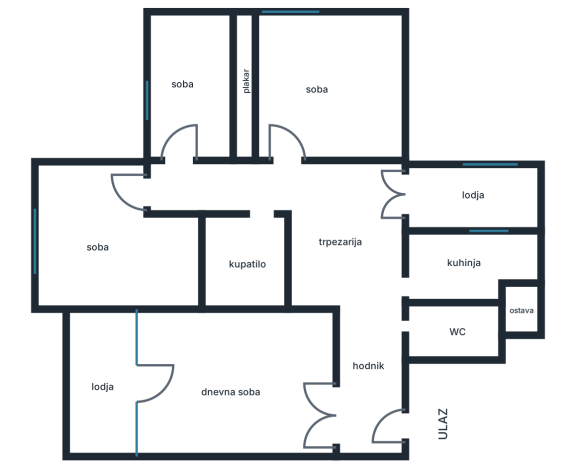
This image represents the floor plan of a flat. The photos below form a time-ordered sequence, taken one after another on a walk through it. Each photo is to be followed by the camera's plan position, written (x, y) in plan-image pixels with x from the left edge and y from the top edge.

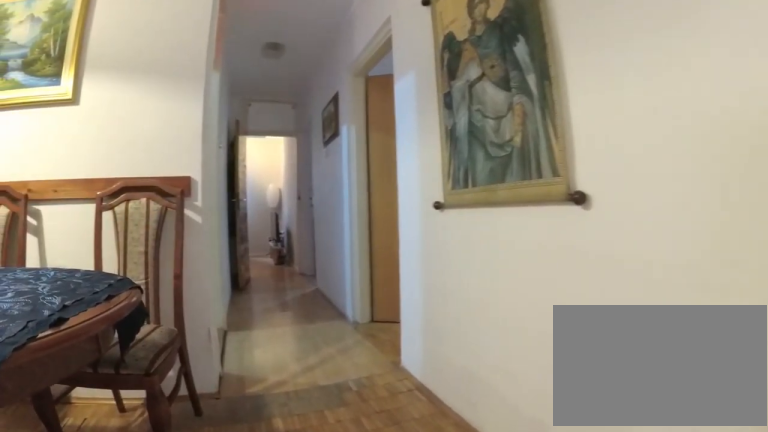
(408, 215)
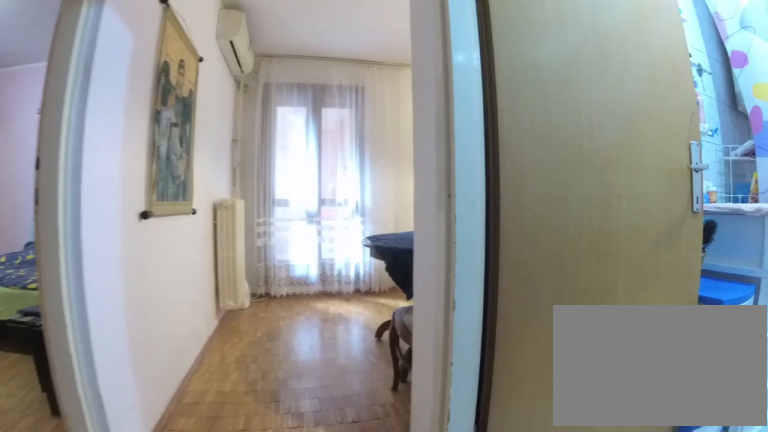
(190, 190)
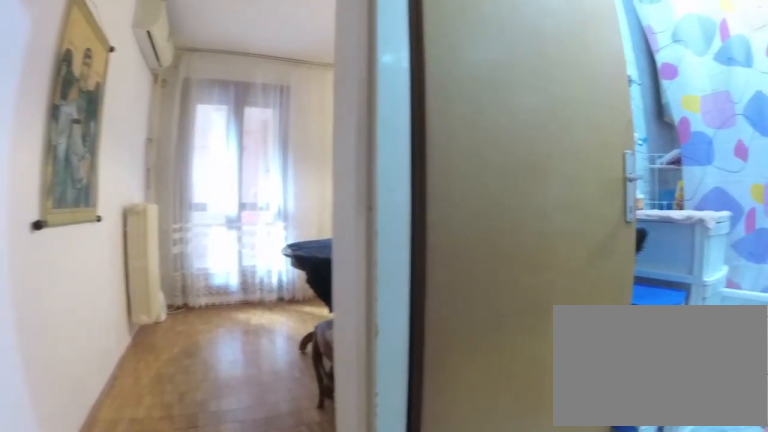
(198, 187)
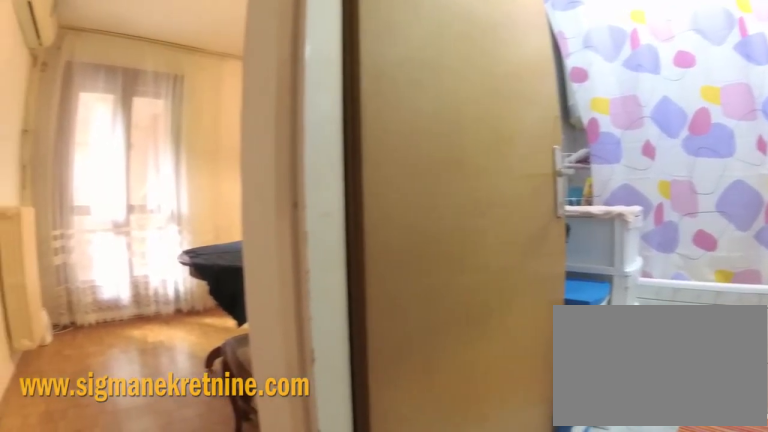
(230, 188)
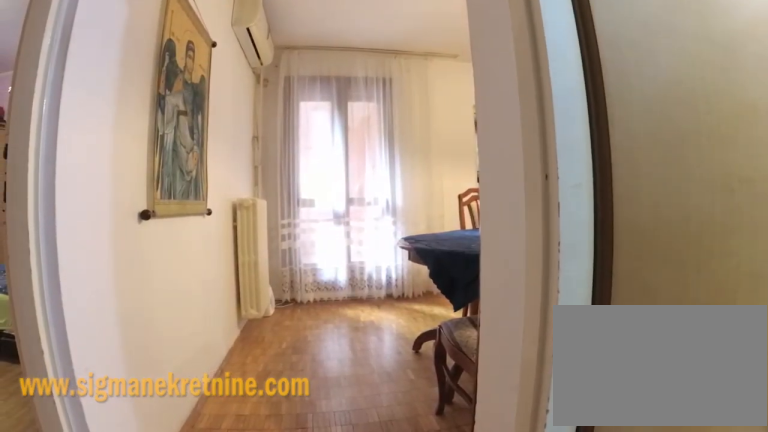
(224, 193)
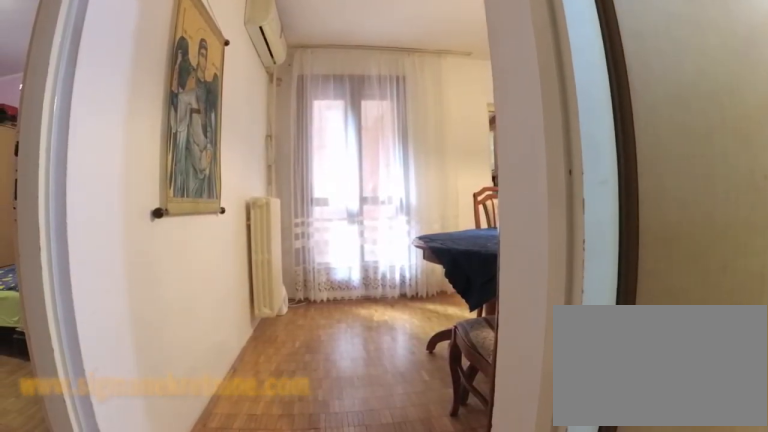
(224, 193)
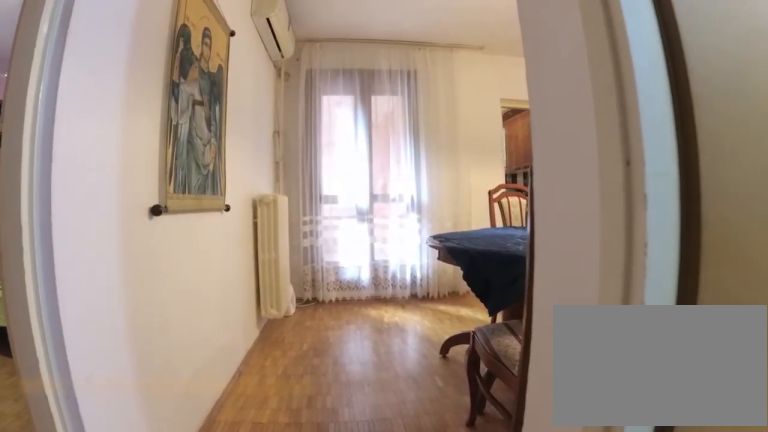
(227, 193)
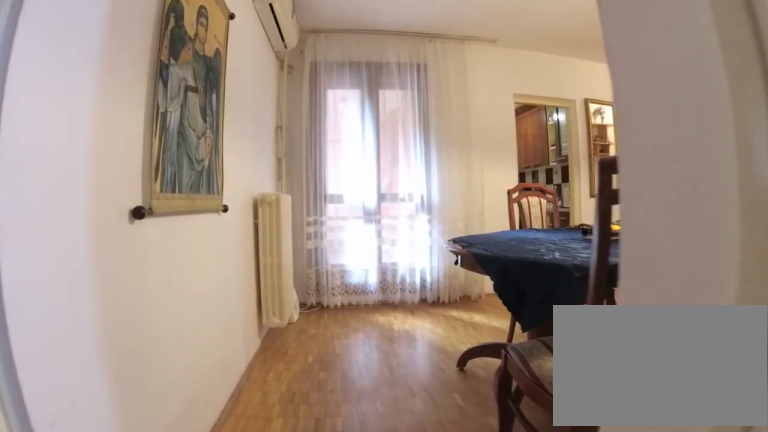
(237, 191)
